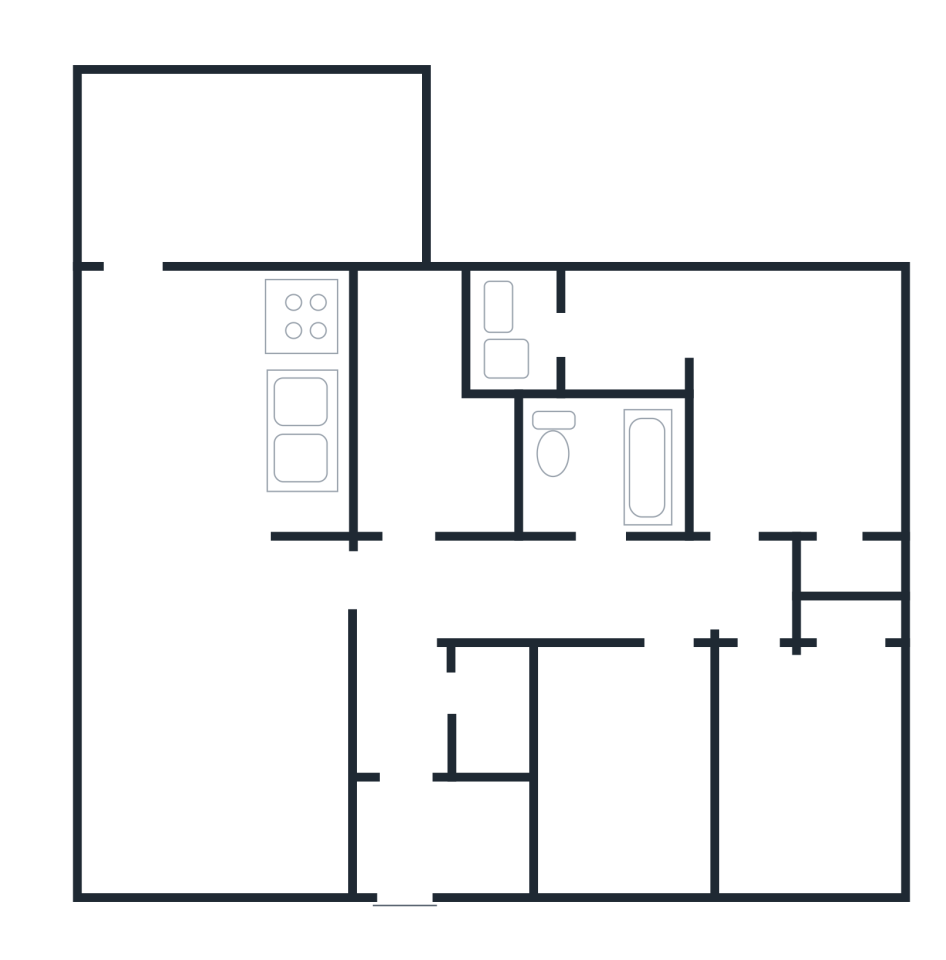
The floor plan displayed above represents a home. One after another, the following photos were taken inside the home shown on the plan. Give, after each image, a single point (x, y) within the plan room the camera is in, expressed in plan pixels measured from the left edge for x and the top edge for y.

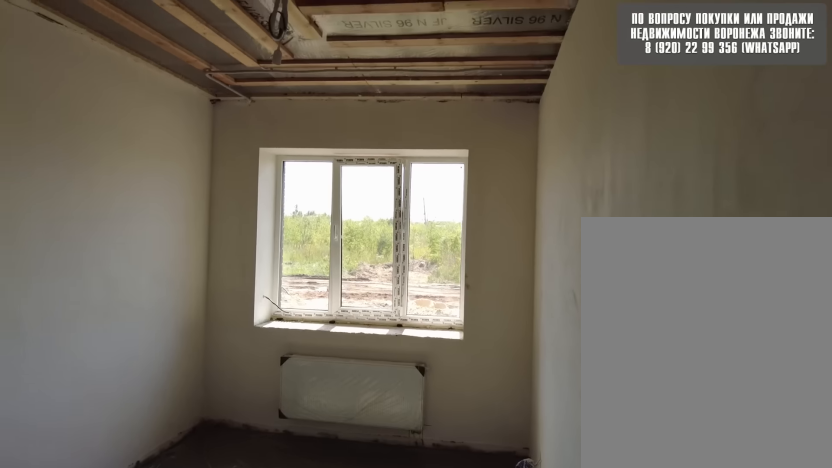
(785, 760)
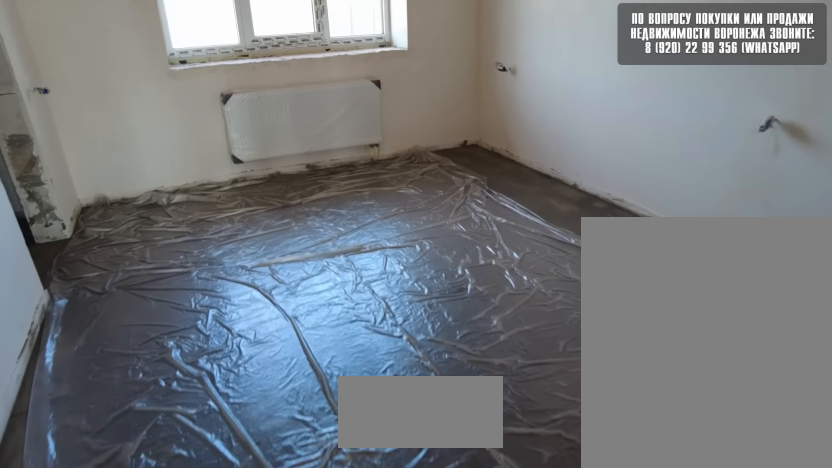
(779, 519)
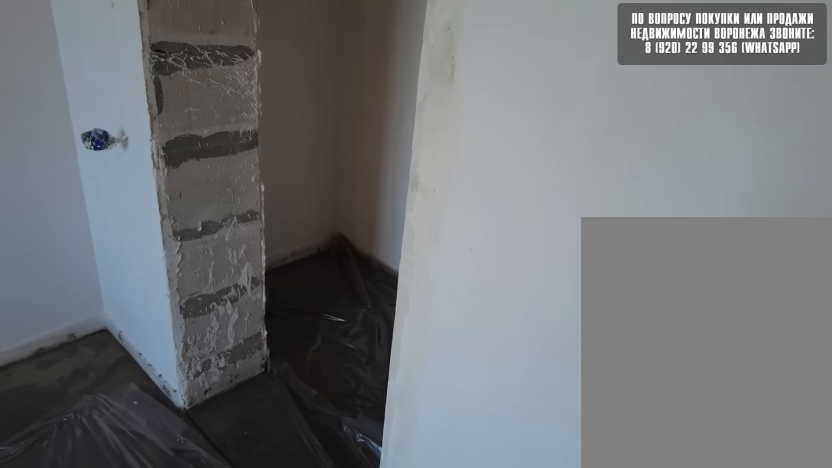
(779, 521)
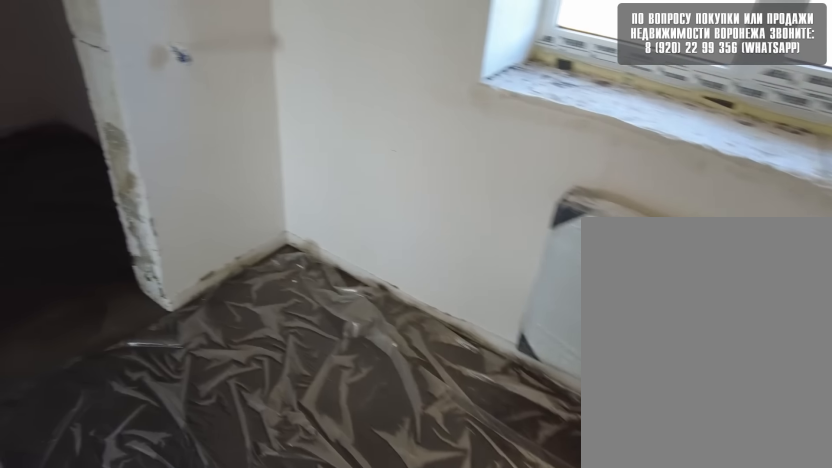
(772, 503)
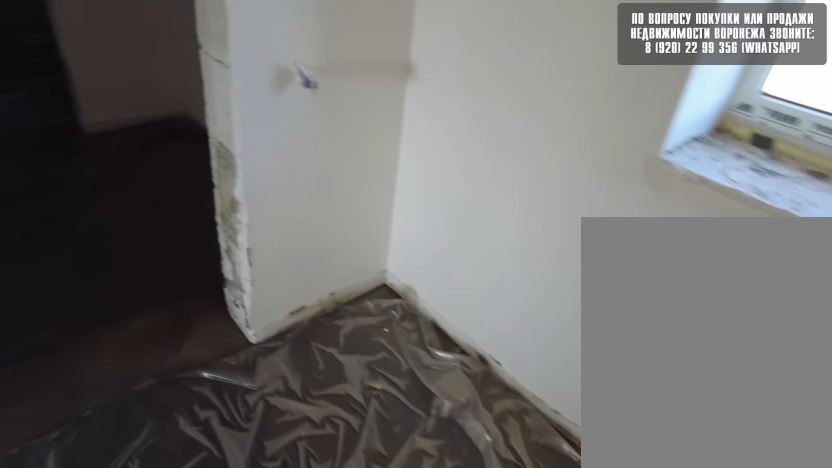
(761, 463)
